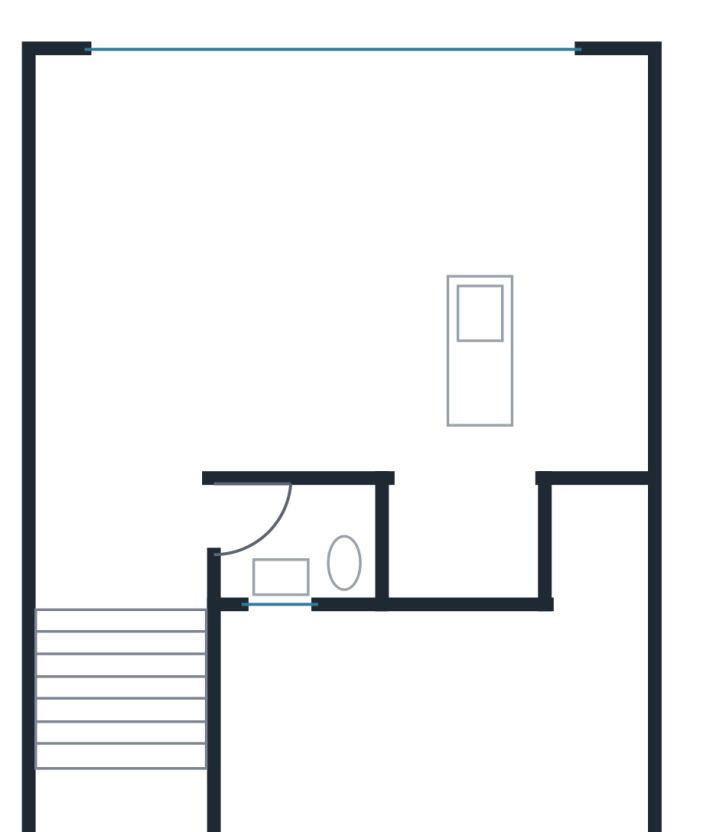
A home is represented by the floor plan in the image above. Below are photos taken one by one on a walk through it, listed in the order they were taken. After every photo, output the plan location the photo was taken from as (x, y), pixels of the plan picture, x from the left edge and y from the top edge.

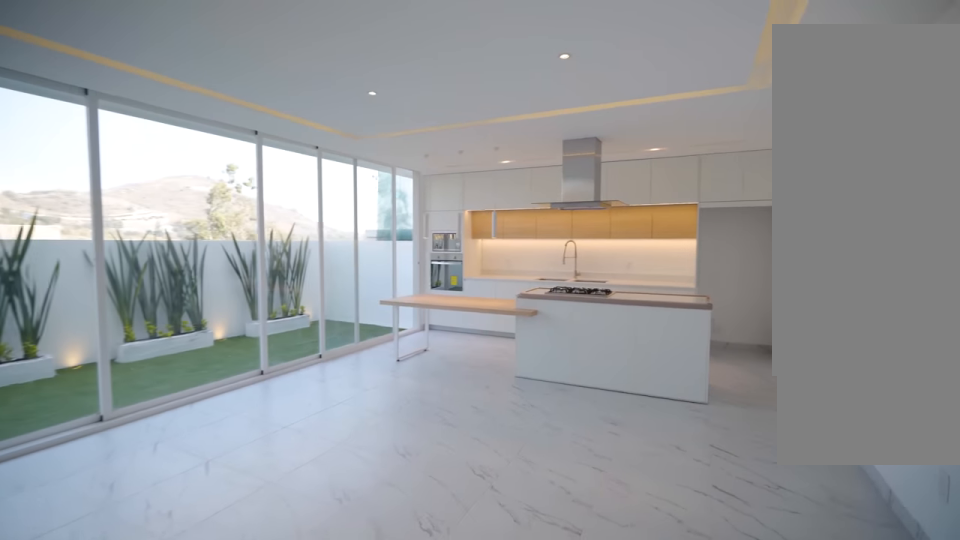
(163, 266)
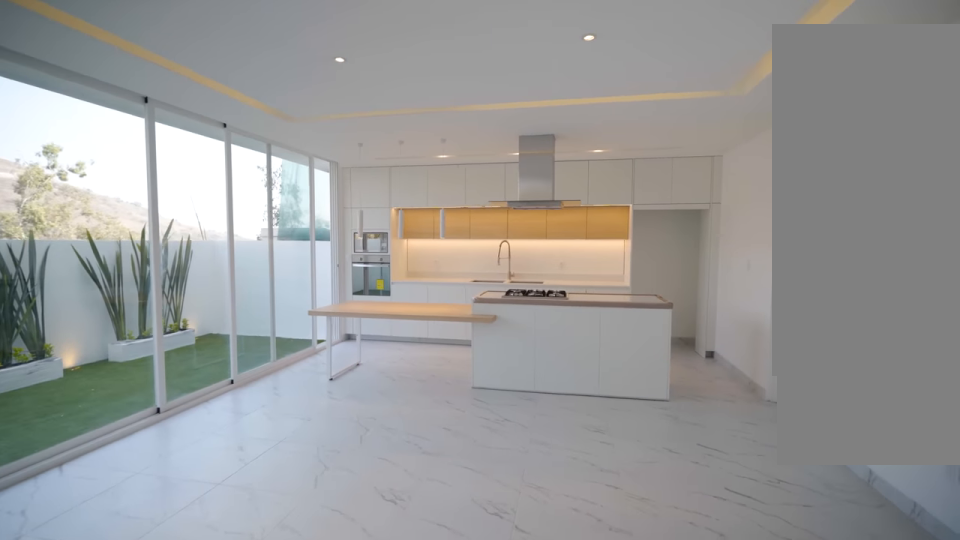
(166, 264)
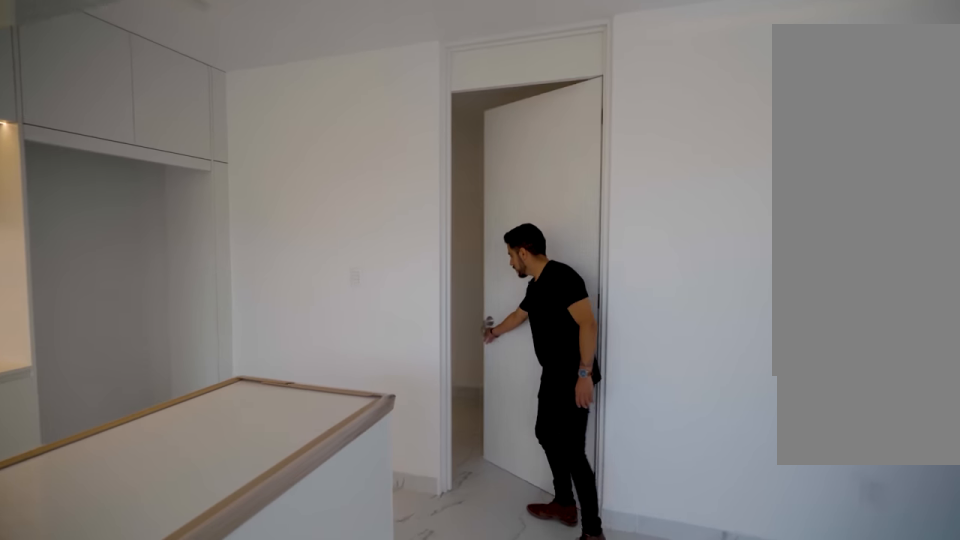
(416, 379)
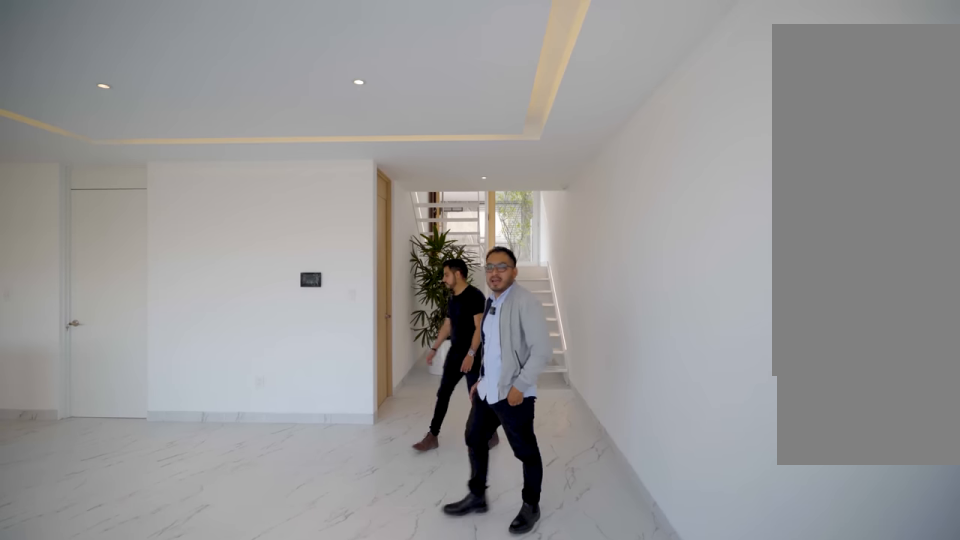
(150, 293)
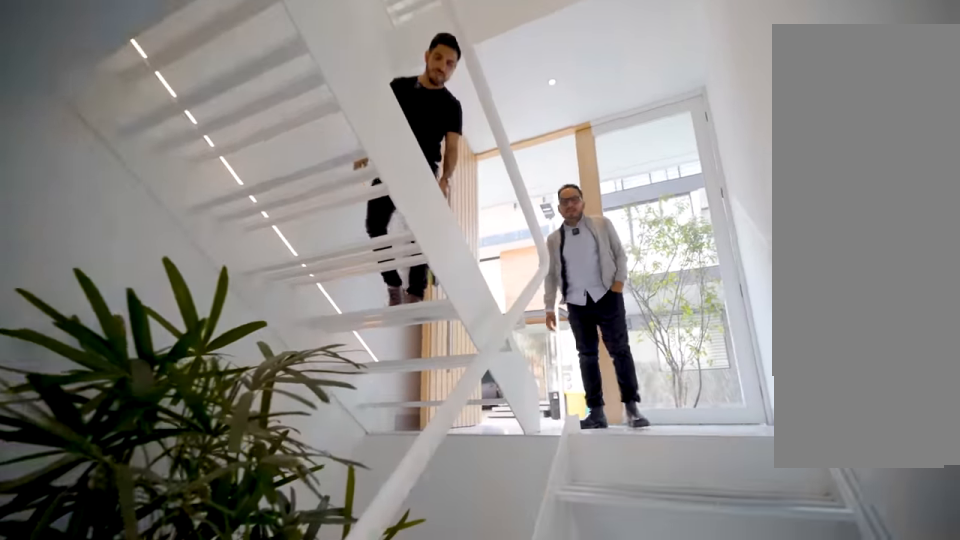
(70, 637)
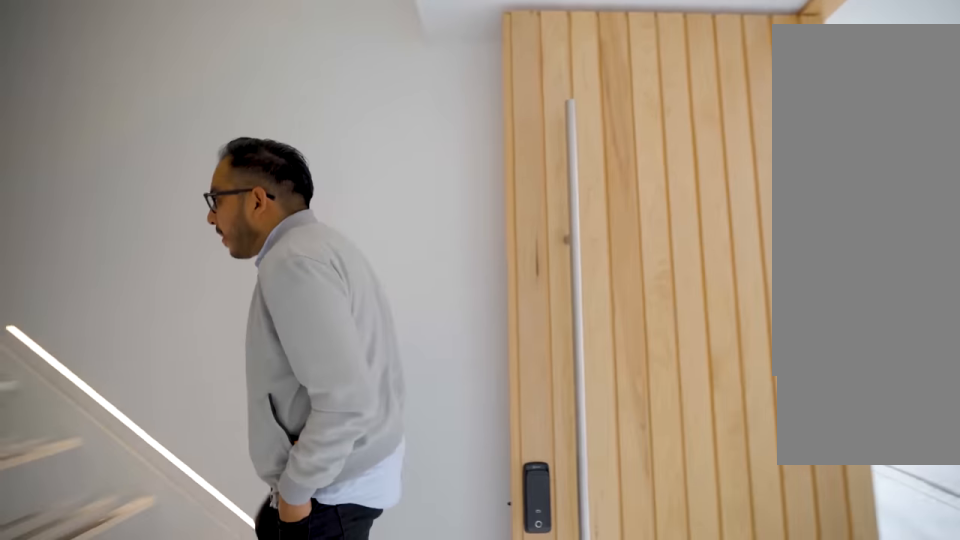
(182, 784)
